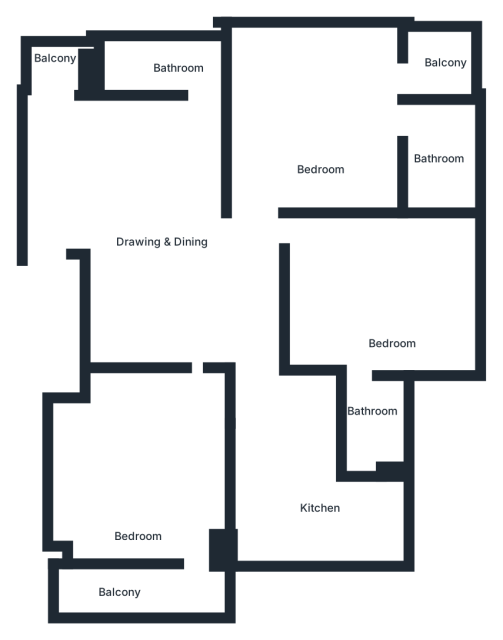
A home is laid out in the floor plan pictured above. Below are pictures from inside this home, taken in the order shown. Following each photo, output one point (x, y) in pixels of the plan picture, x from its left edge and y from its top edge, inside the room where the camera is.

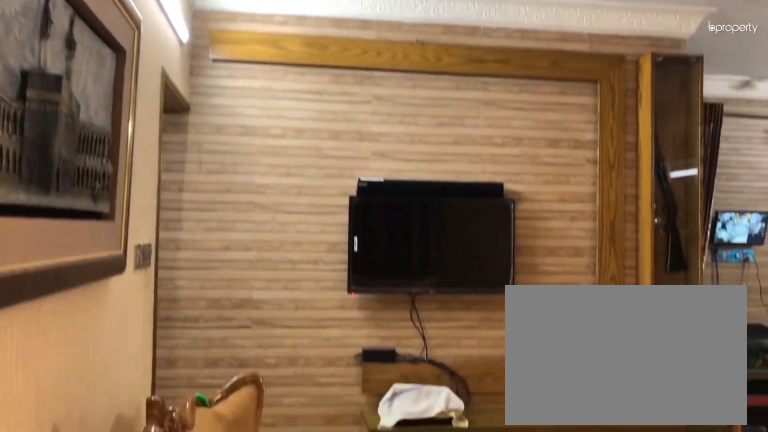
(160, 240)
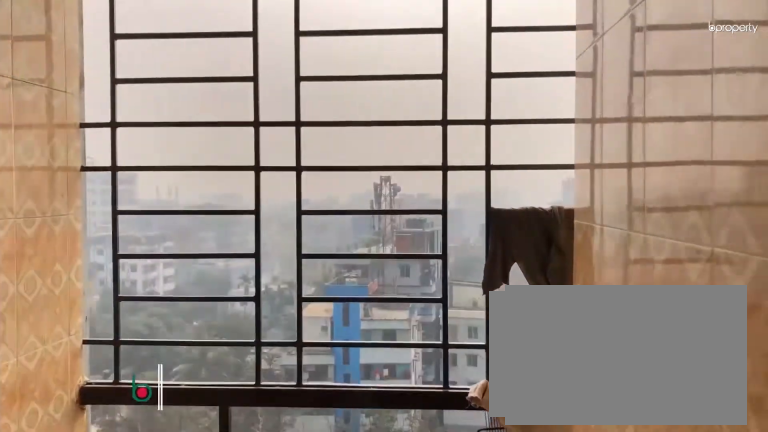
(59, 56)
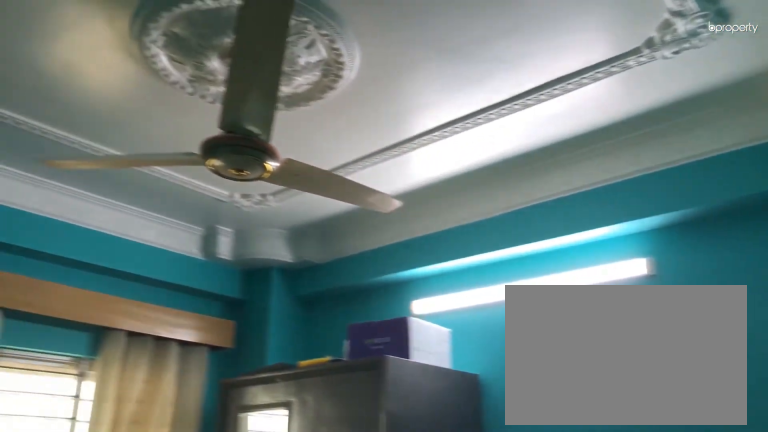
(152, 480)
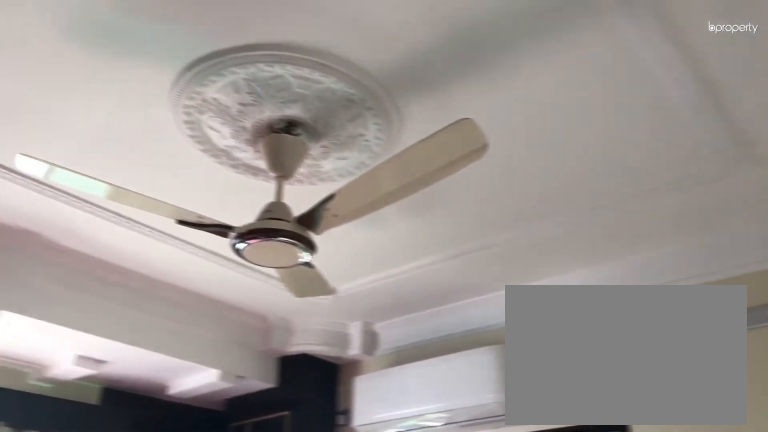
(322, 126)
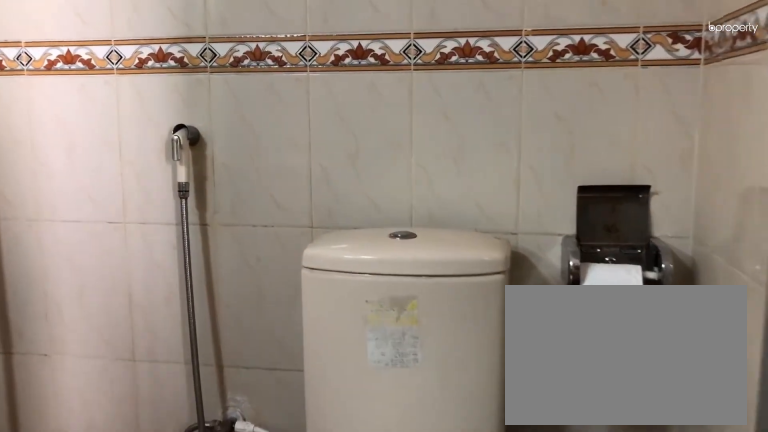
(439, 153)
